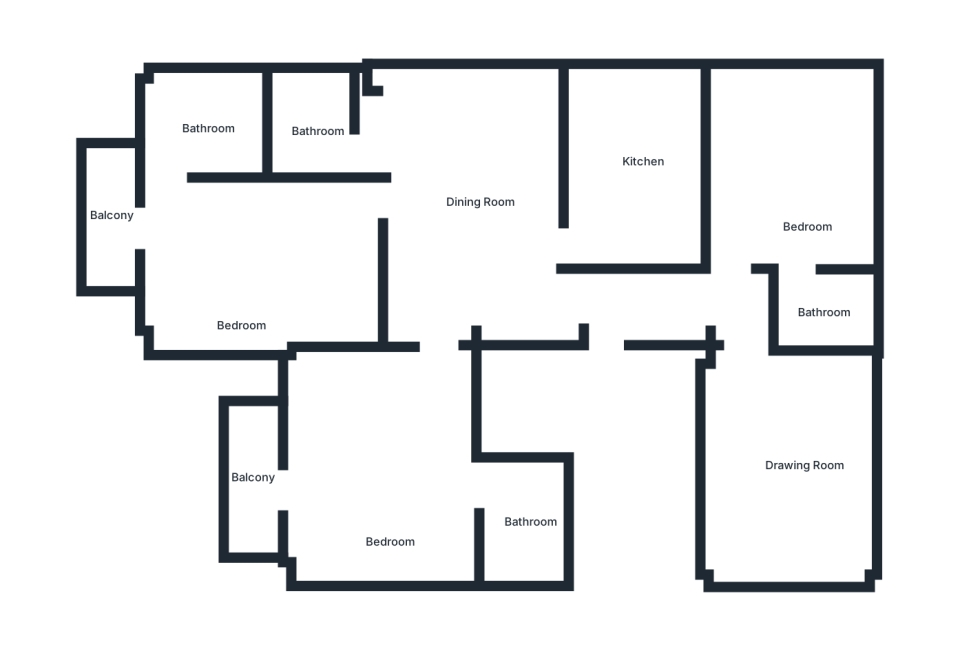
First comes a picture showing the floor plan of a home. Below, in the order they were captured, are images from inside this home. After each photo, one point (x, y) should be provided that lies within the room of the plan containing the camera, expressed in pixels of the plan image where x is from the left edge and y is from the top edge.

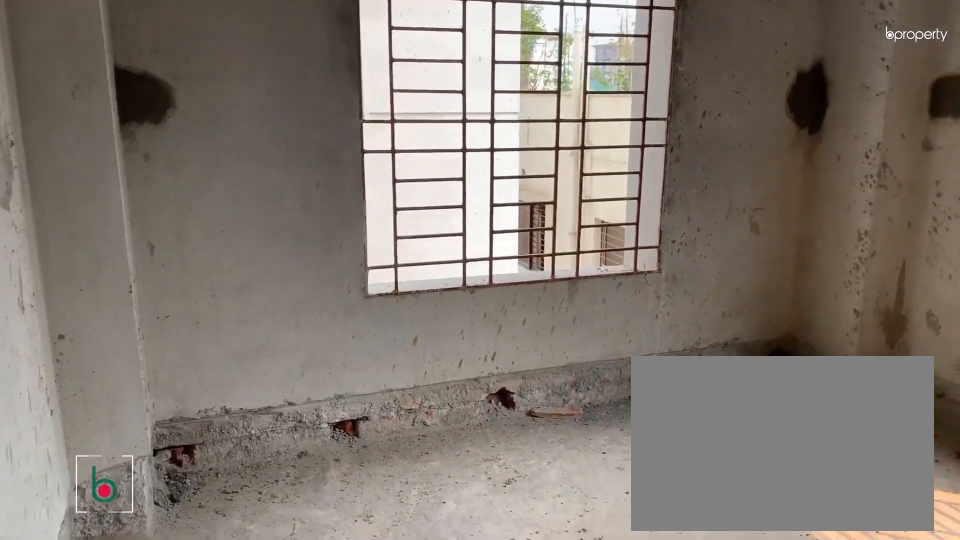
(803, 186)
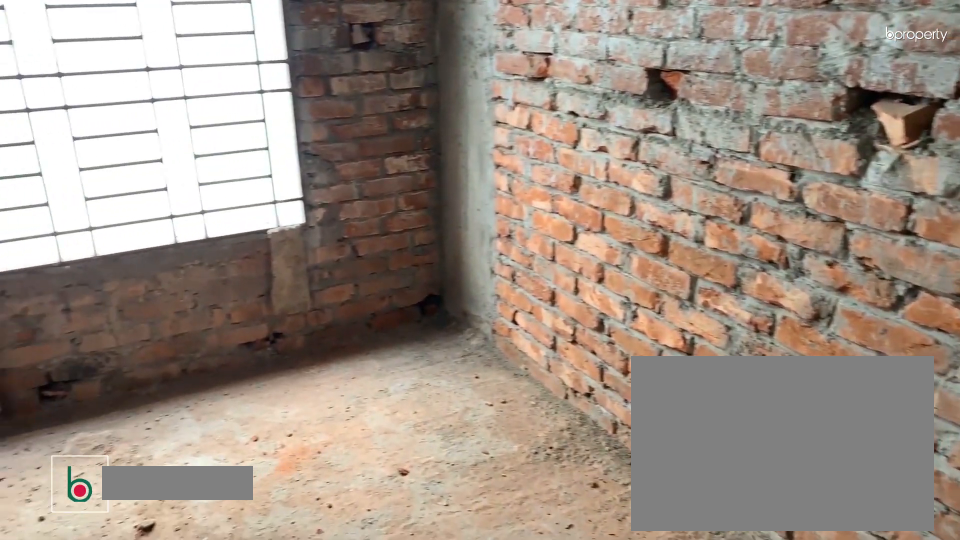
(642, 156)
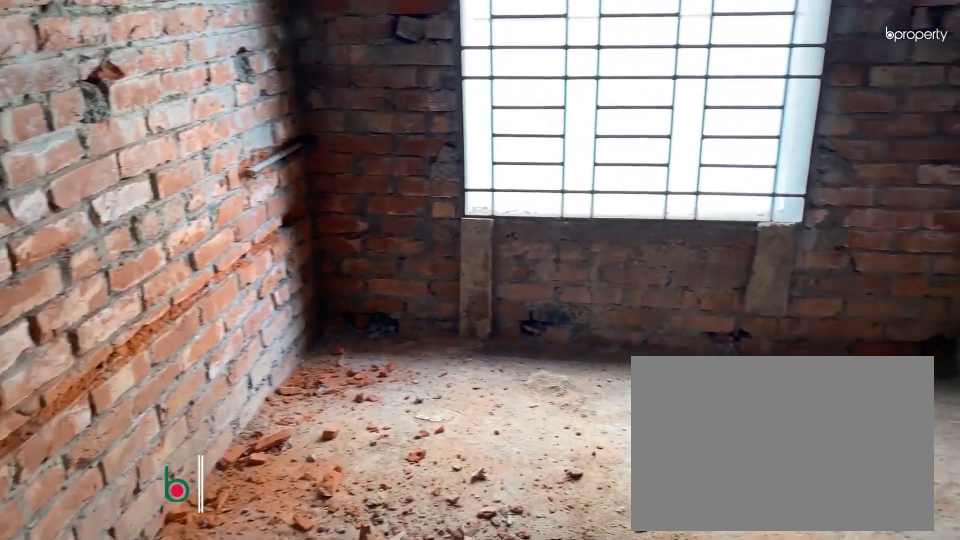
(642, 156)
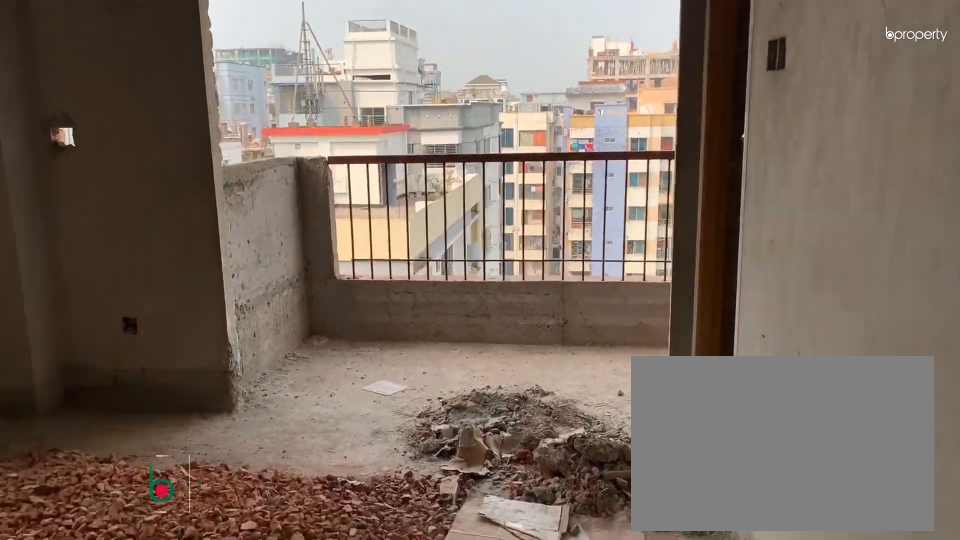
(247, 263)
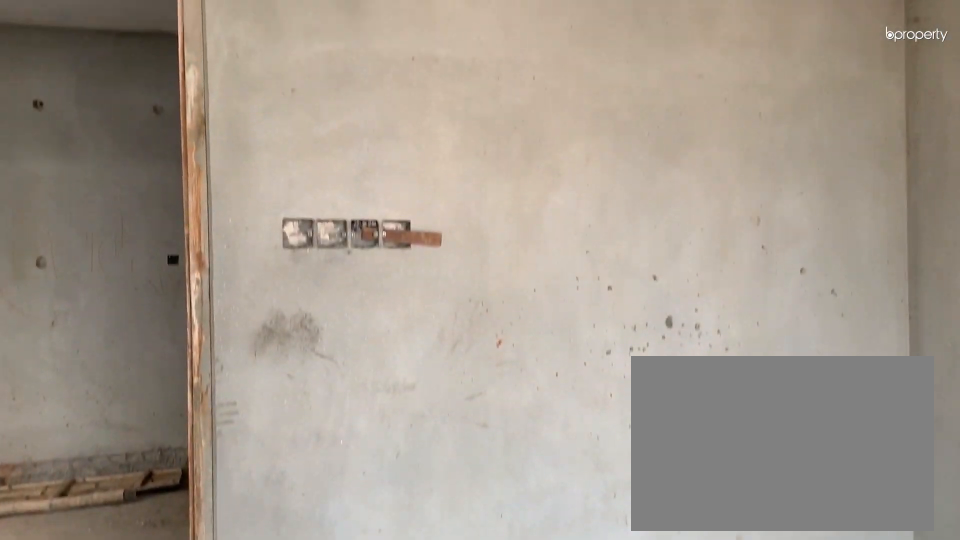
(245, 263)
